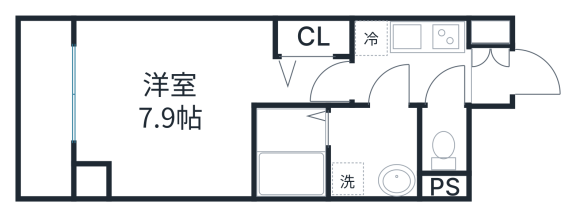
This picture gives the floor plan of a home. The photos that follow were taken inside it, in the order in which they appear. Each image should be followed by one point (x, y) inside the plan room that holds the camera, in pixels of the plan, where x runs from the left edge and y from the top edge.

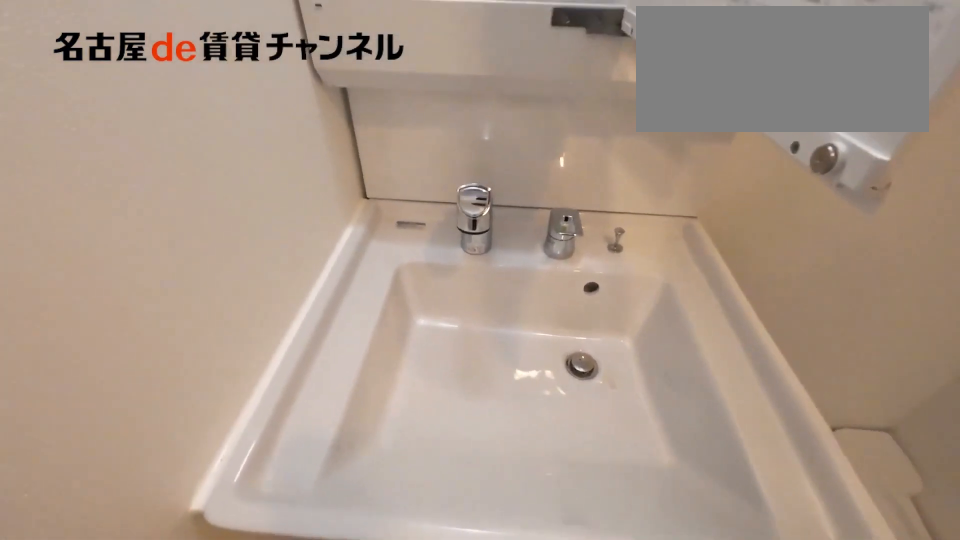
(373, 151)
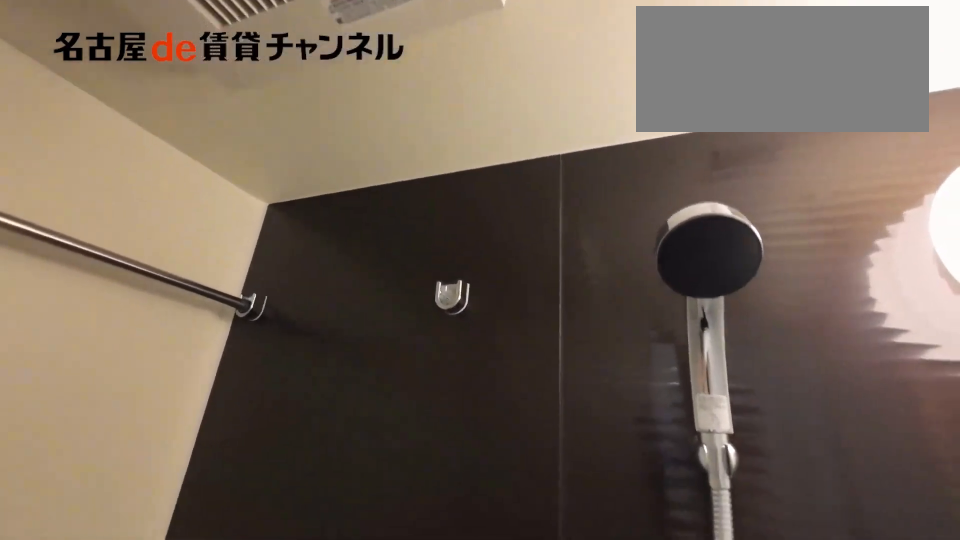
(291, 153)
